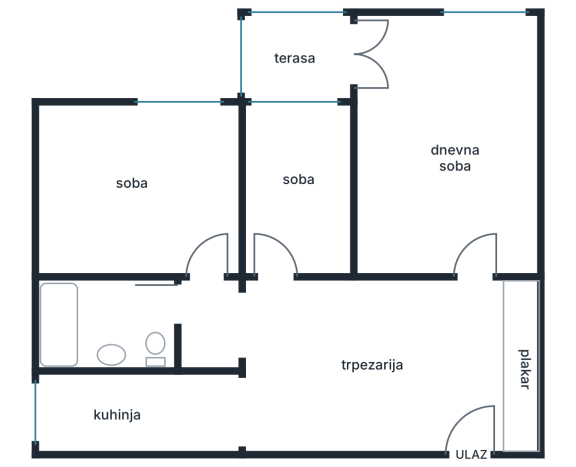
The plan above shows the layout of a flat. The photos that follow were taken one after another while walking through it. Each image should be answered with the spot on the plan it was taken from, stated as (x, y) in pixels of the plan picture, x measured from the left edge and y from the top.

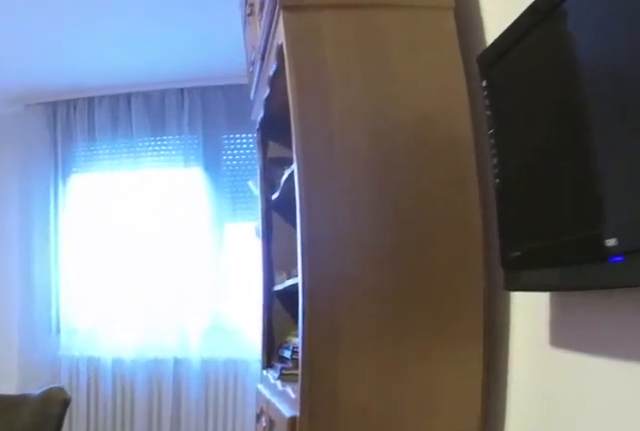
(469, 202)
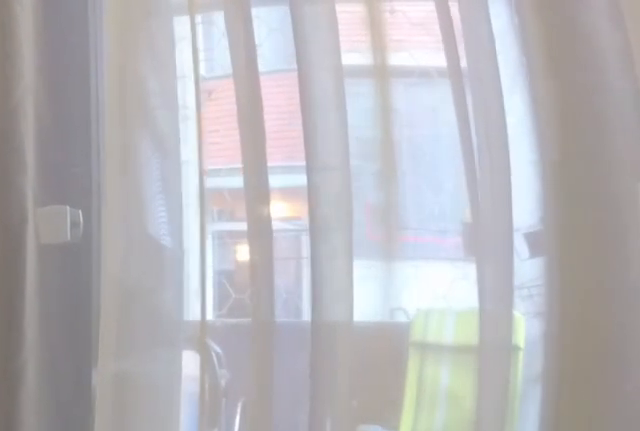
(409, 50)
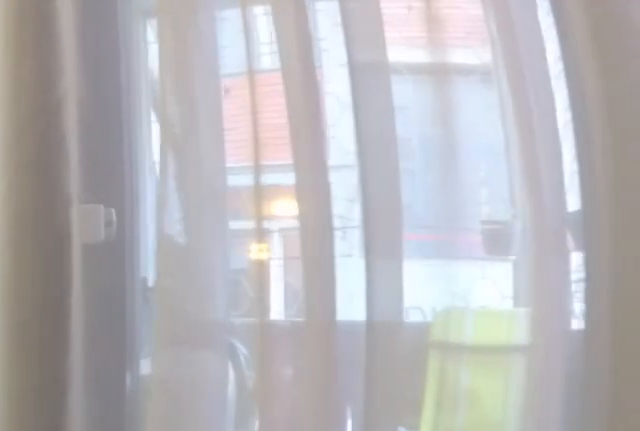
(408, 49)
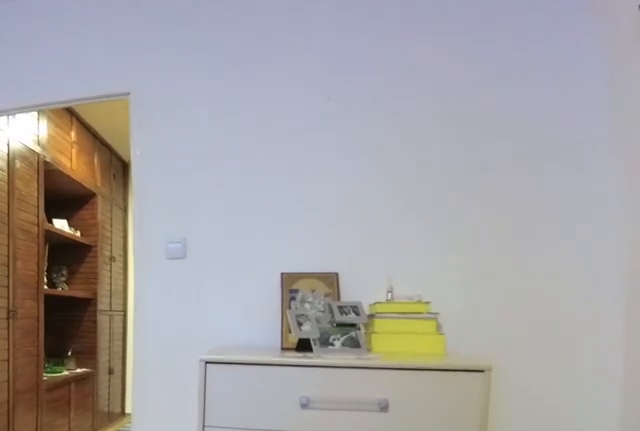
(413, 128)
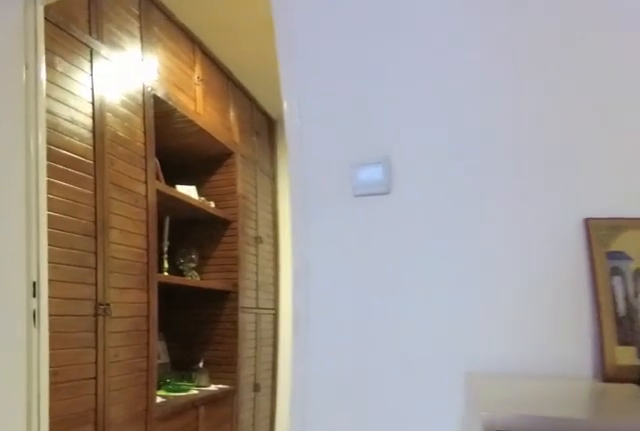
(439, 174)
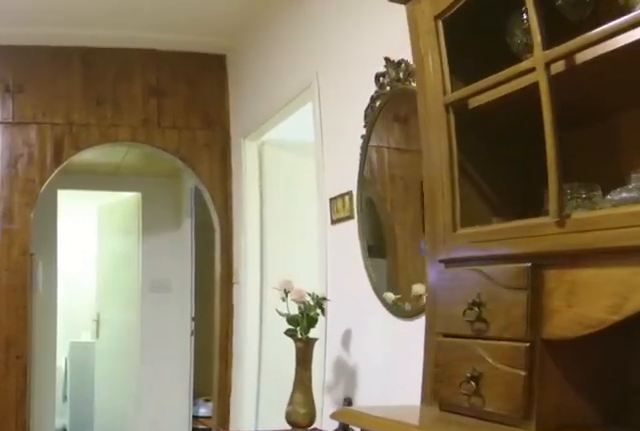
(413, 298)
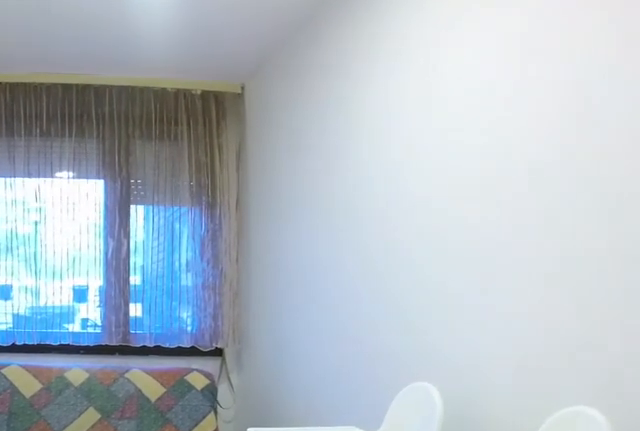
(274, 280)
